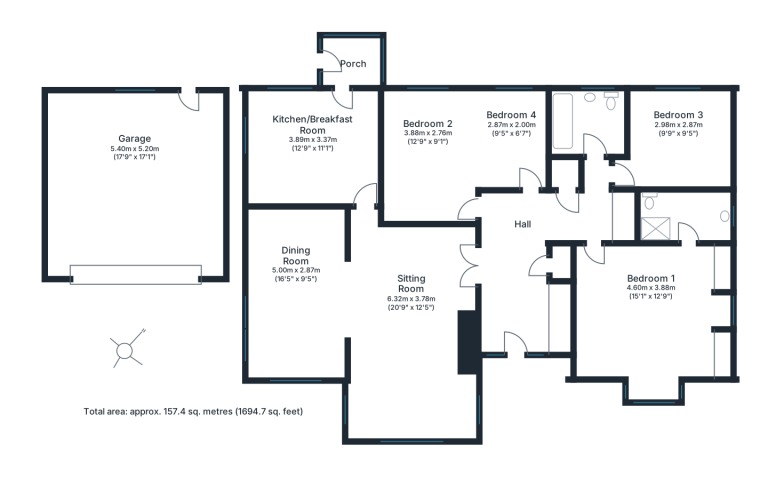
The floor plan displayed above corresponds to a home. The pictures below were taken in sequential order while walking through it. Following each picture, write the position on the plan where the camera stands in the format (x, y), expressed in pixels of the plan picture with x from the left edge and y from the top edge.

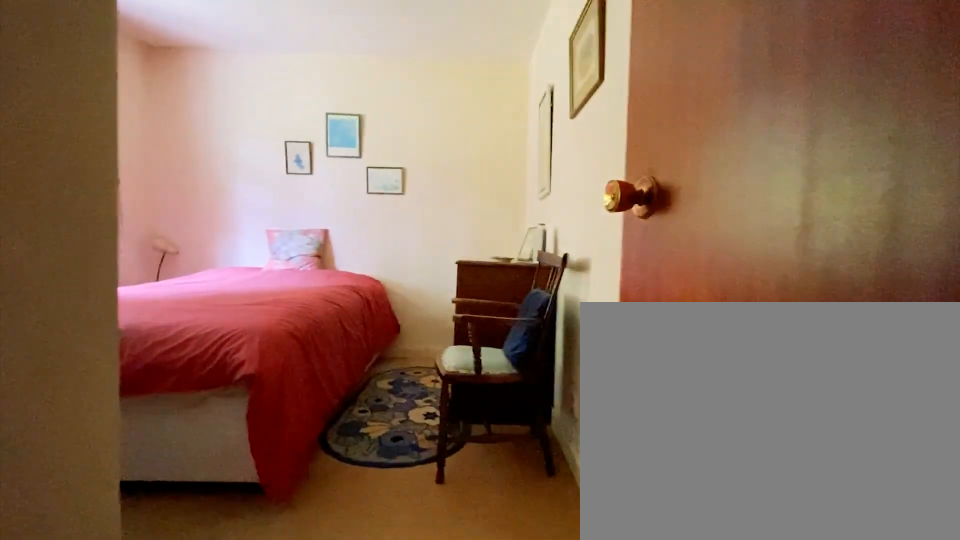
(630, 171)
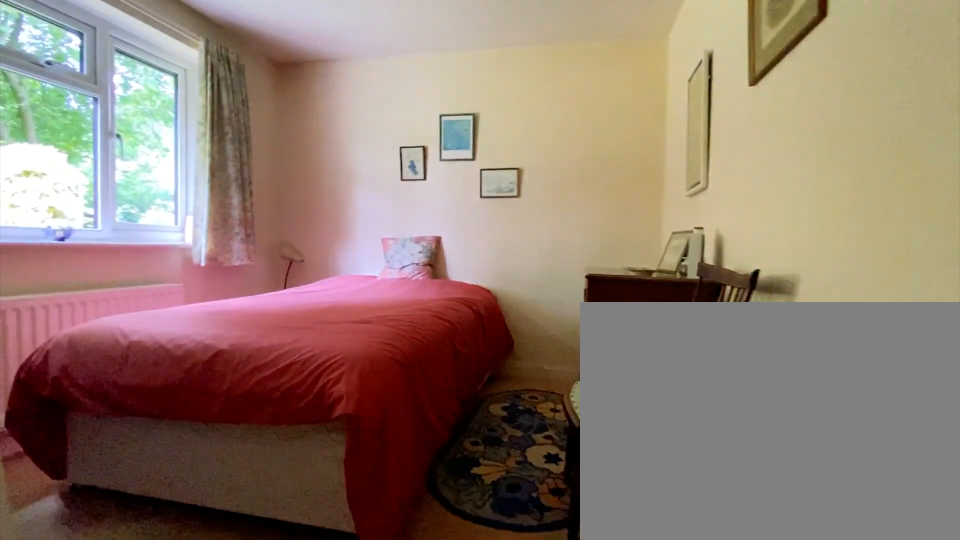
(643, 170)
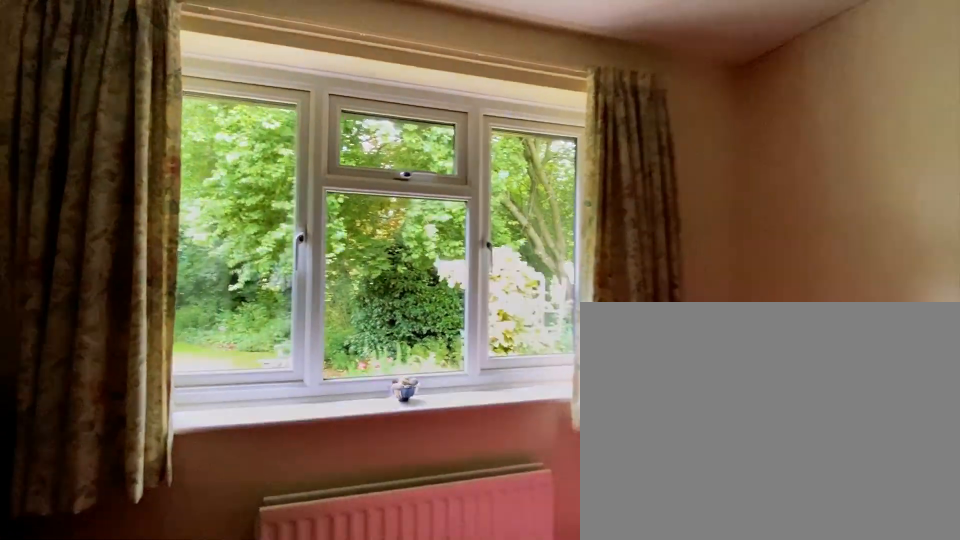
(676, 168)
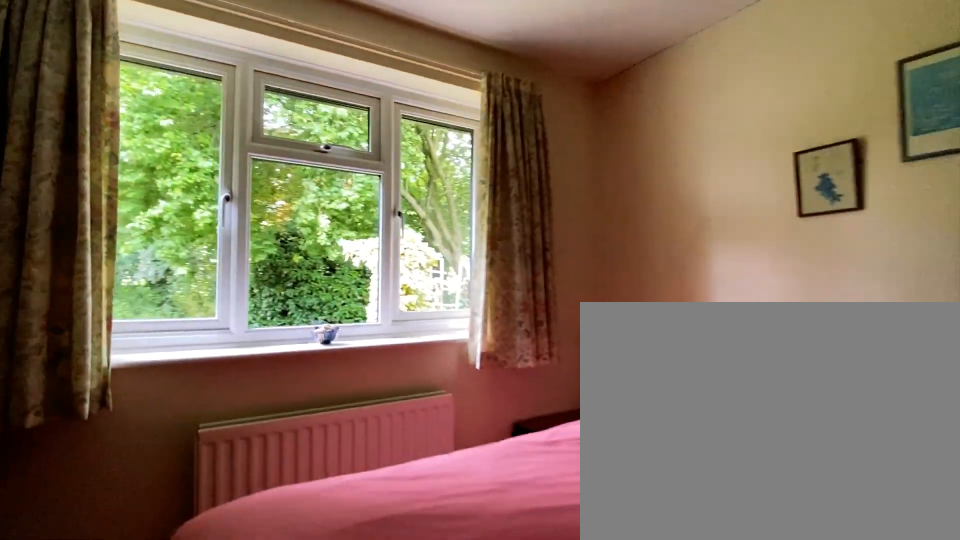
(676, 168)
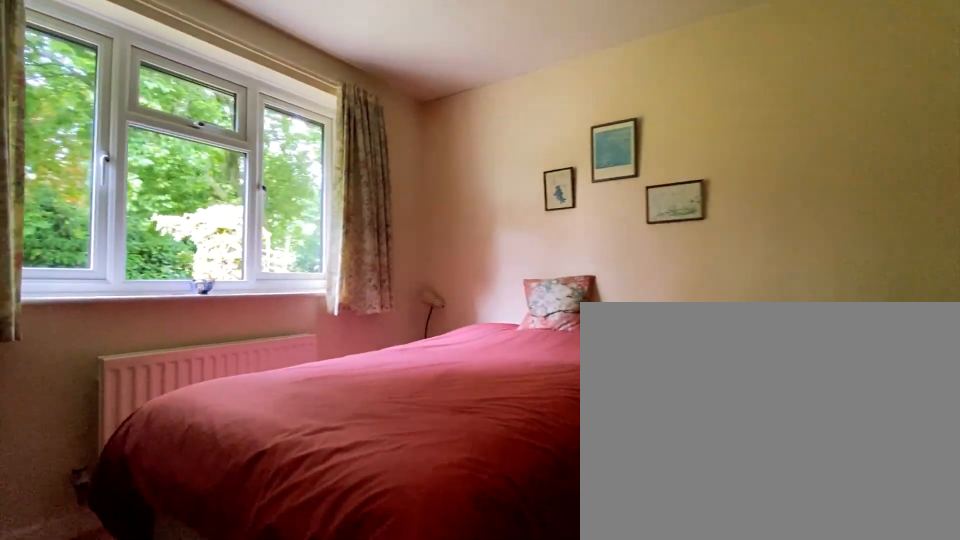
(653, 169)
